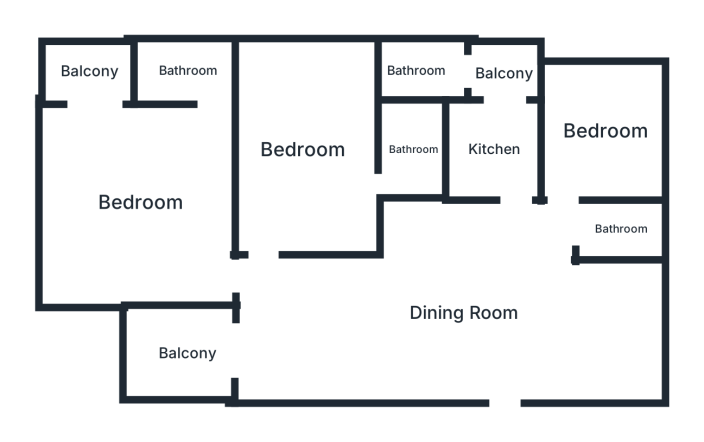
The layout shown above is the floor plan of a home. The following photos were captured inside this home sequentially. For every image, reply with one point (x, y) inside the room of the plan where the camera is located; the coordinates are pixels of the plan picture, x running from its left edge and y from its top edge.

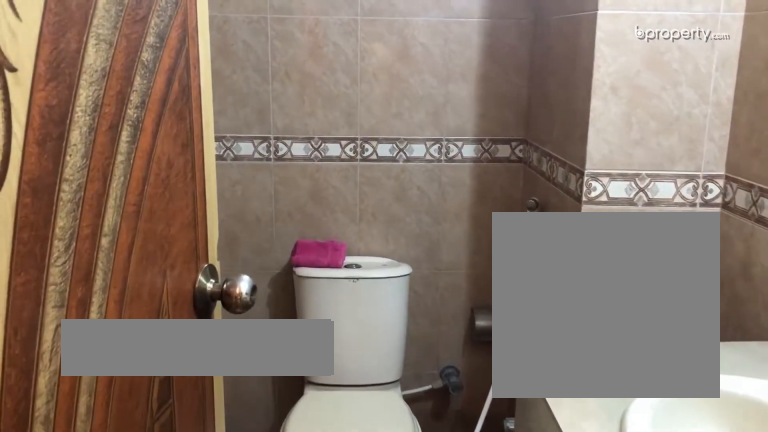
(618, 227)
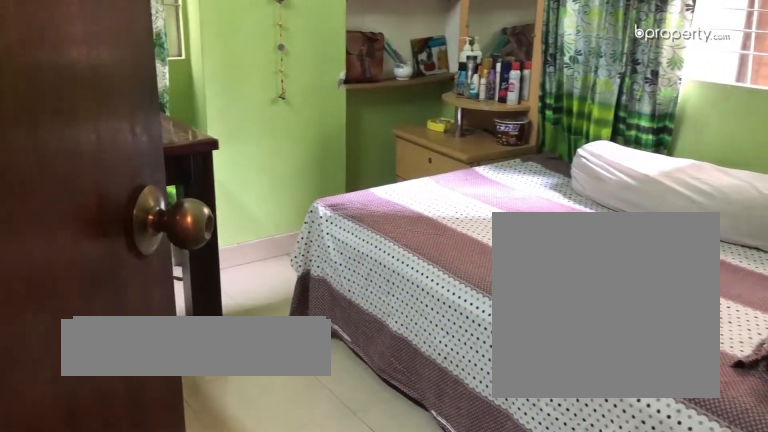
(603, 130)
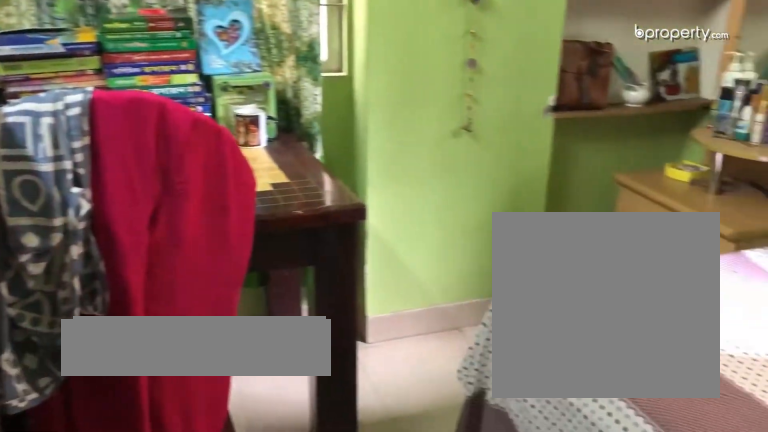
(603, 130)
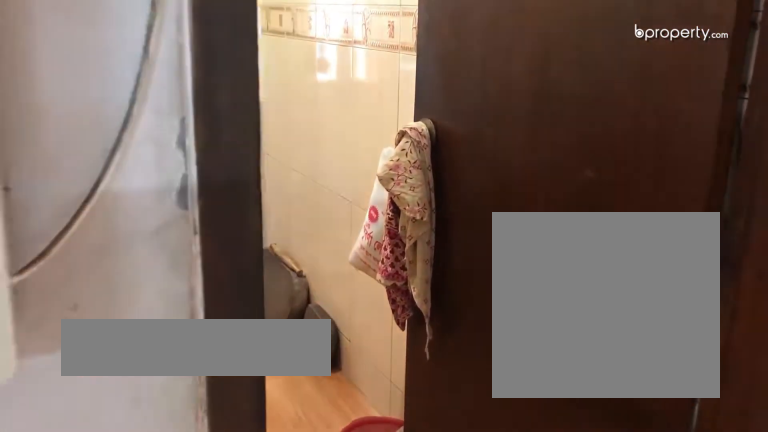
(495, 148)
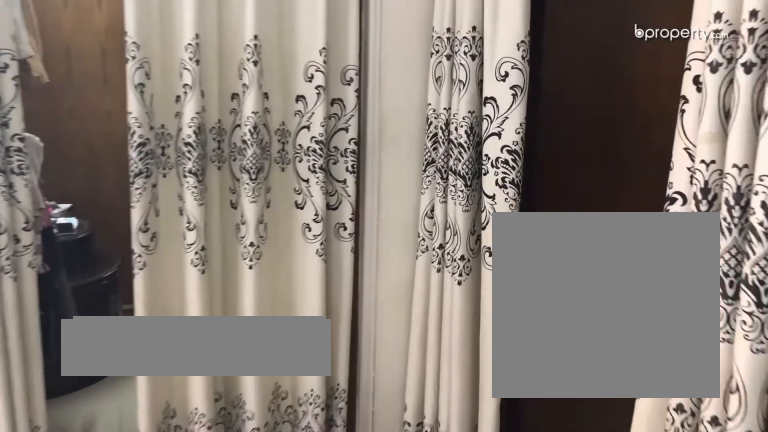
(310, 155)
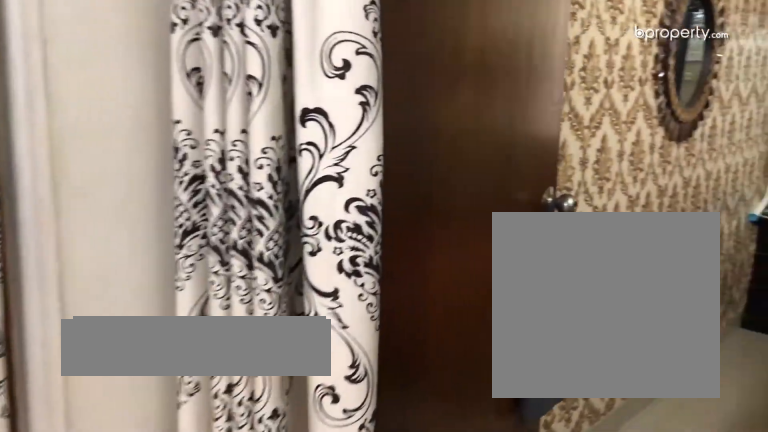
(310, 155)
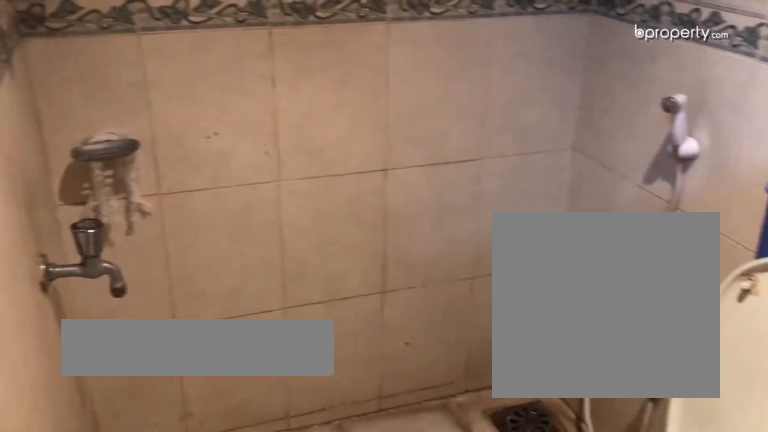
(414, 153)
